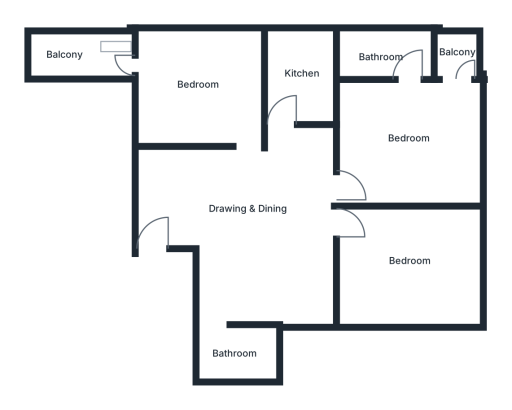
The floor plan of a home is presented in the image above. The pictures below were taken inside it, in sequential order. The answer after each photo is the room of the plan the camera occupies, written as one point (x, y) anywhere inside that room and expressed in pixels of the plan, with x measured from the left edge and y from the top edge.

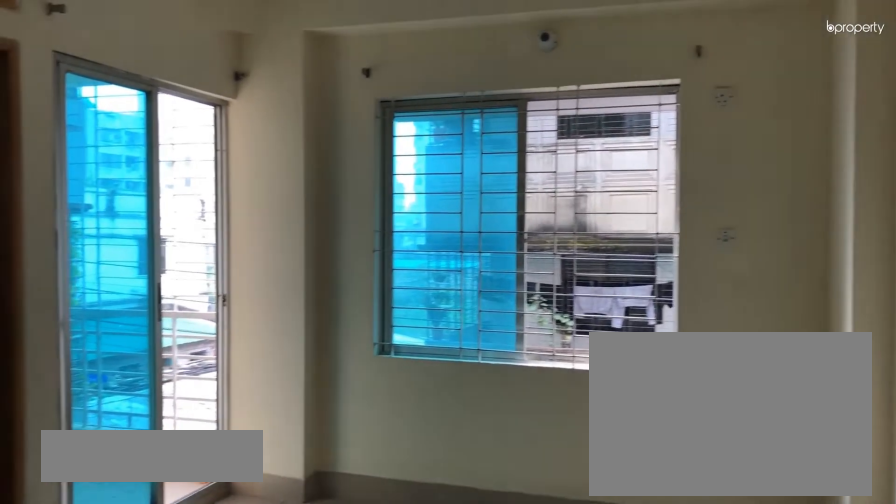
(410, 136)
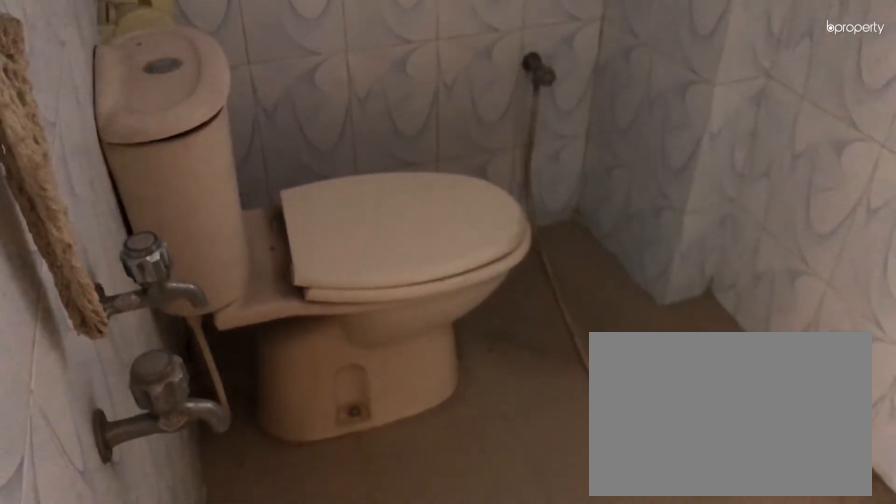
(380, 59)
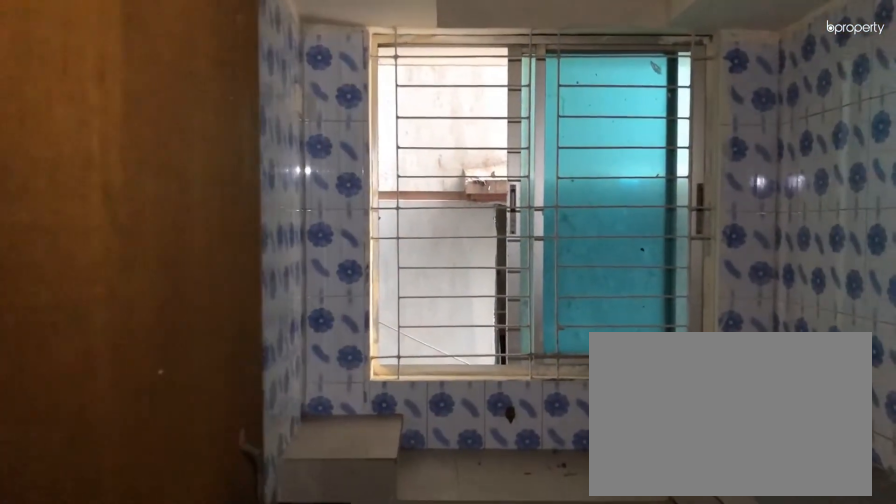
(302, 70)
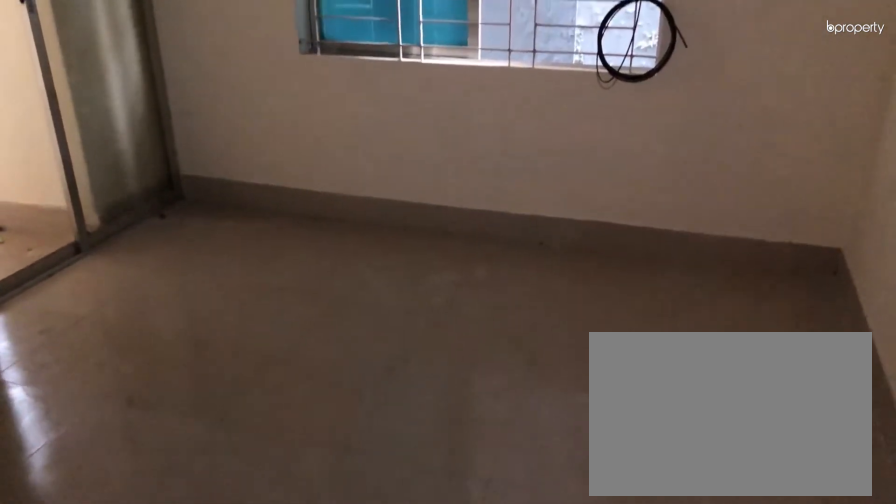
(196, 84)
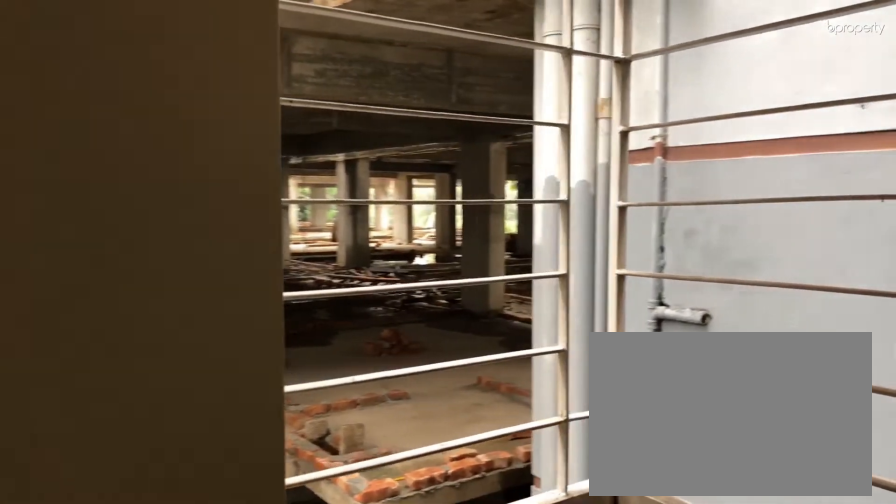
(65, 56)
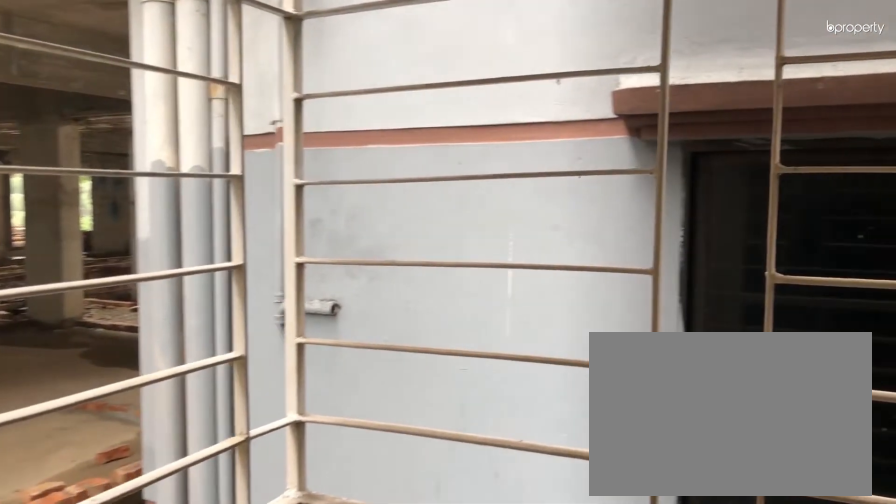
(65, 56)
